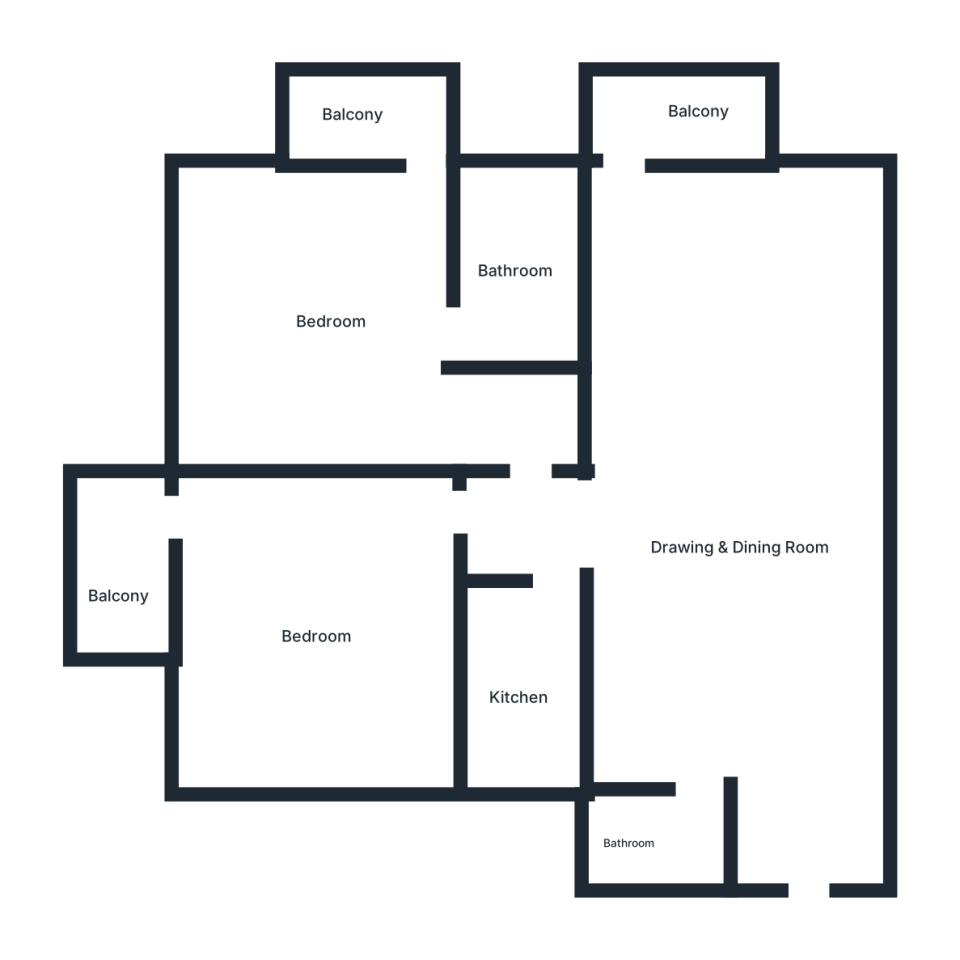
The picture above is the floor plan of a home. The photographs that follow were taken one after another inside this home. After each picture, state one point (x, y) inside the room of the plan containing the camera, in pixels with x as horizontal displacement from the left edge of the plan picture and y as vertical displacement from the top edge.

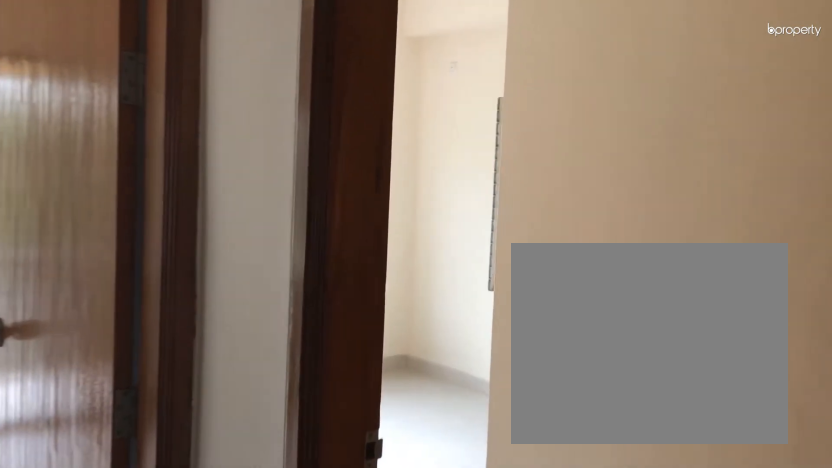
(533, 499)
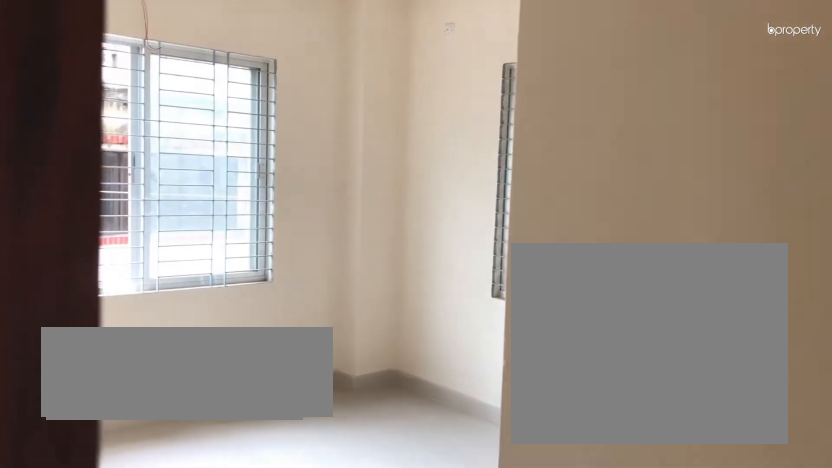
(509, 443)
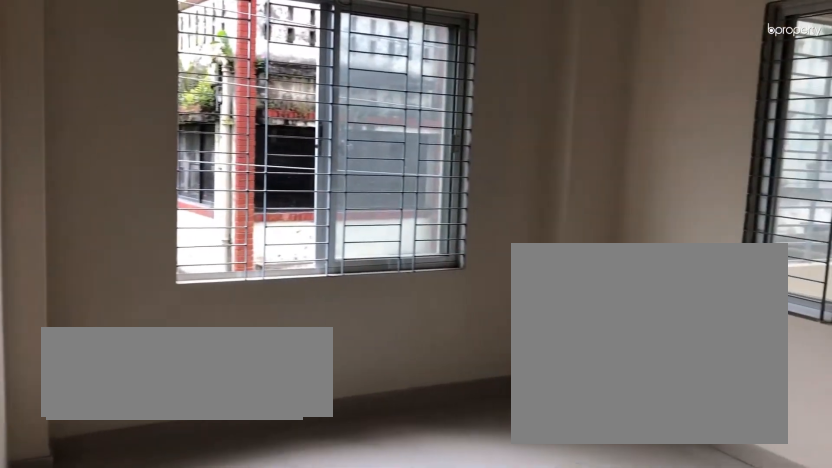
(327, 306)
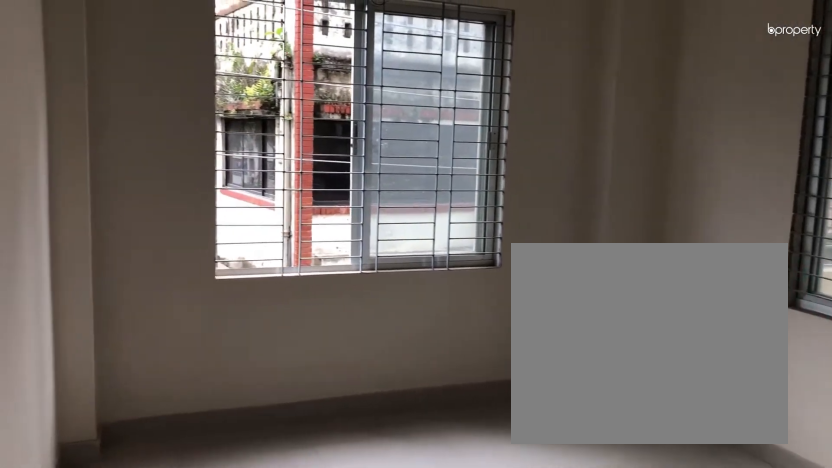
(327, 306)
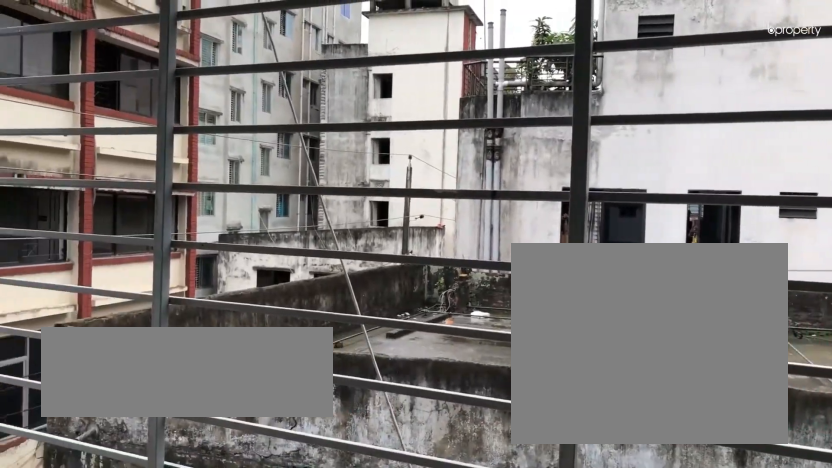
(354, 116)
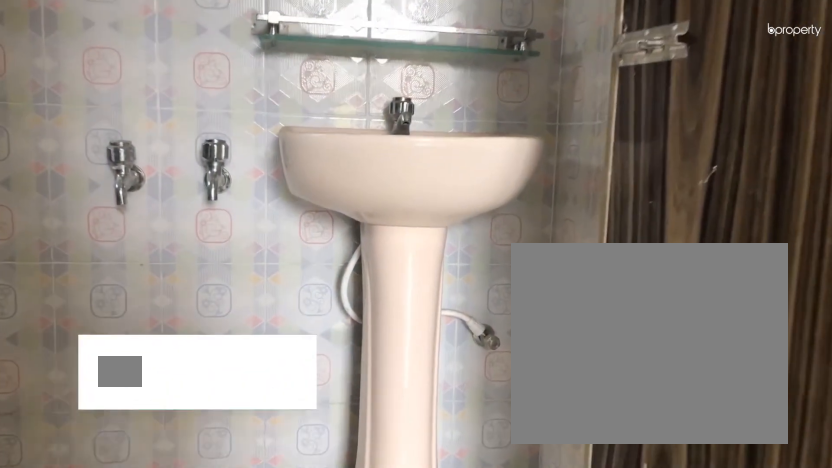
(523, 275)
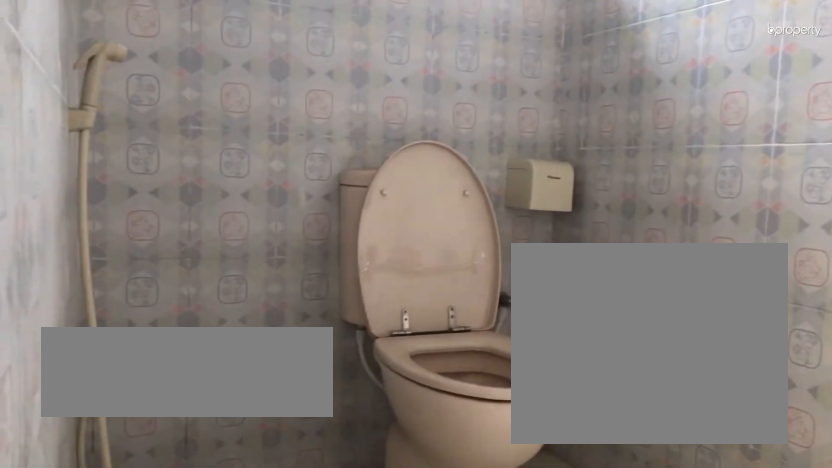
(523, 275)
